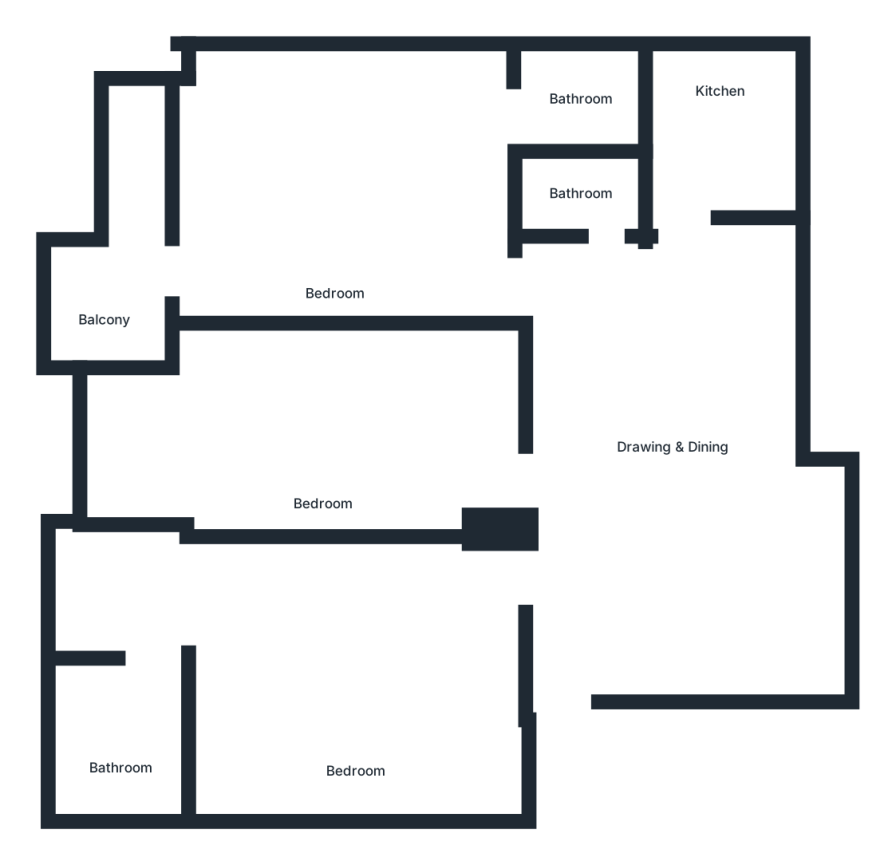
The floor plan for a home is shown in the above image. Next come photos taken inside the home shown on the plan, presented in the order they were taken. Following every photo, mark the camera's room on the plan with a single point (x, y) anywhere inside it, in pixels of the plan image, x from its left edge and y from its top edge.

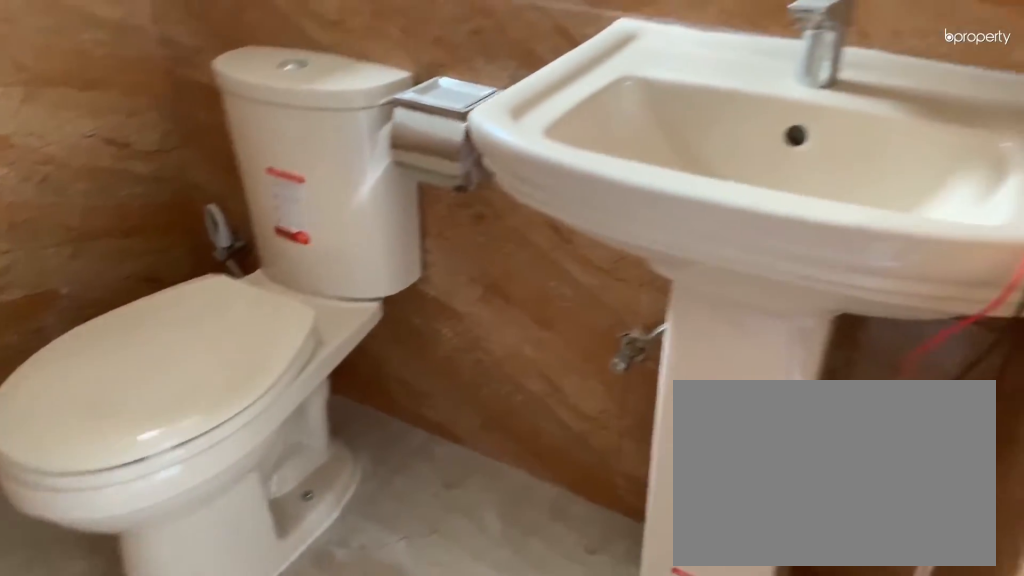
(117, 774)
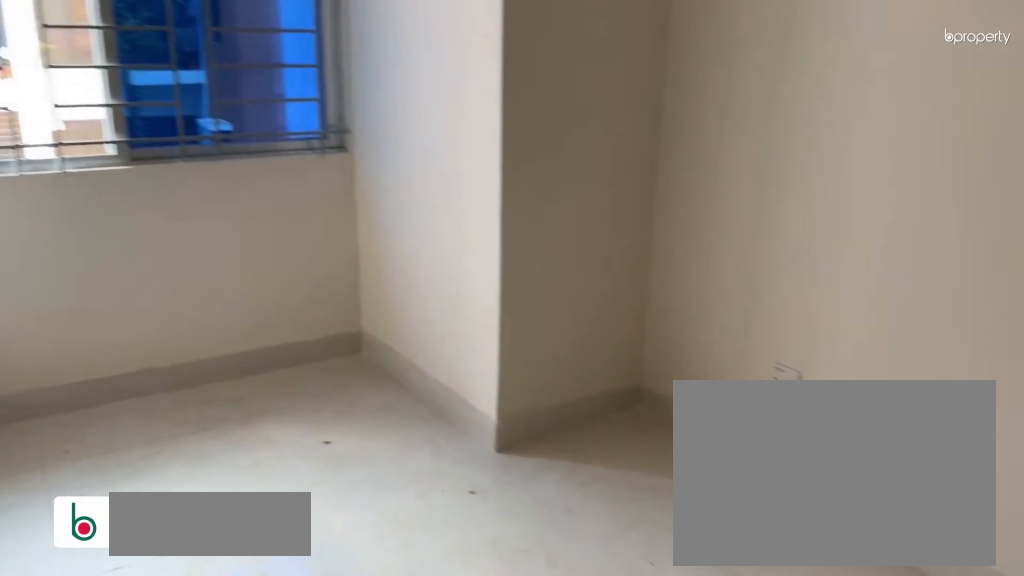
(338, 427)
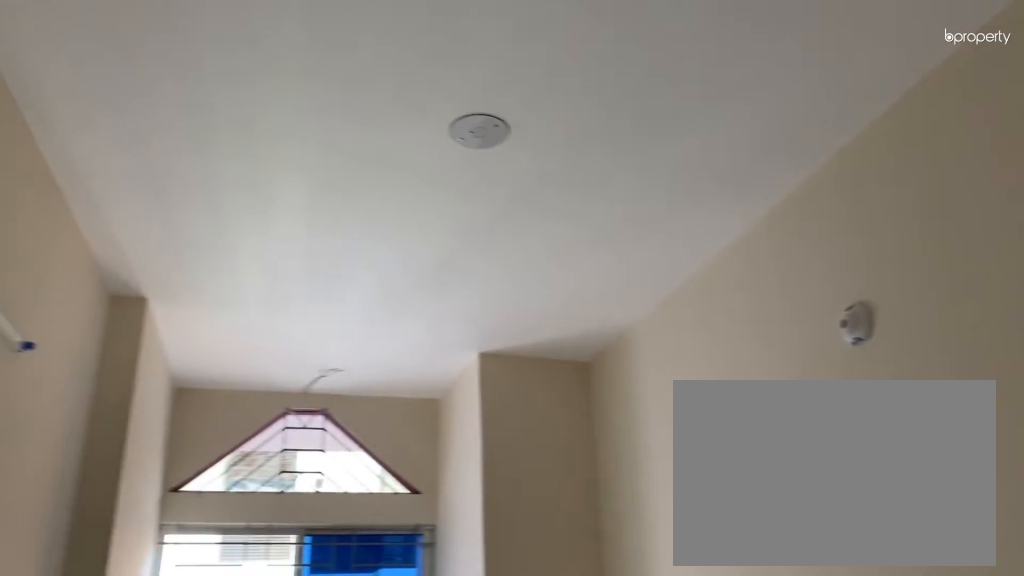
(338, 427)
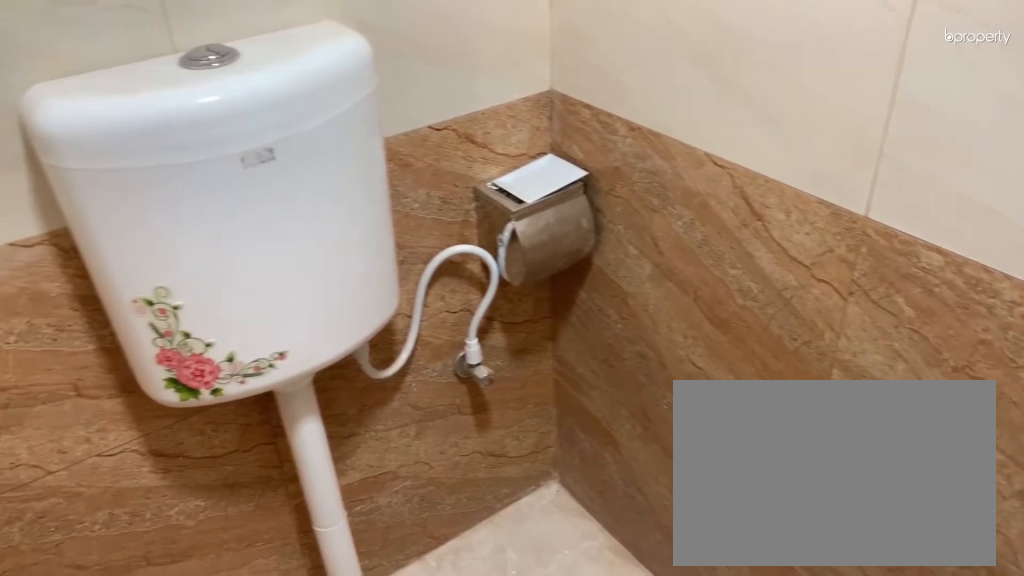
(579, 192)
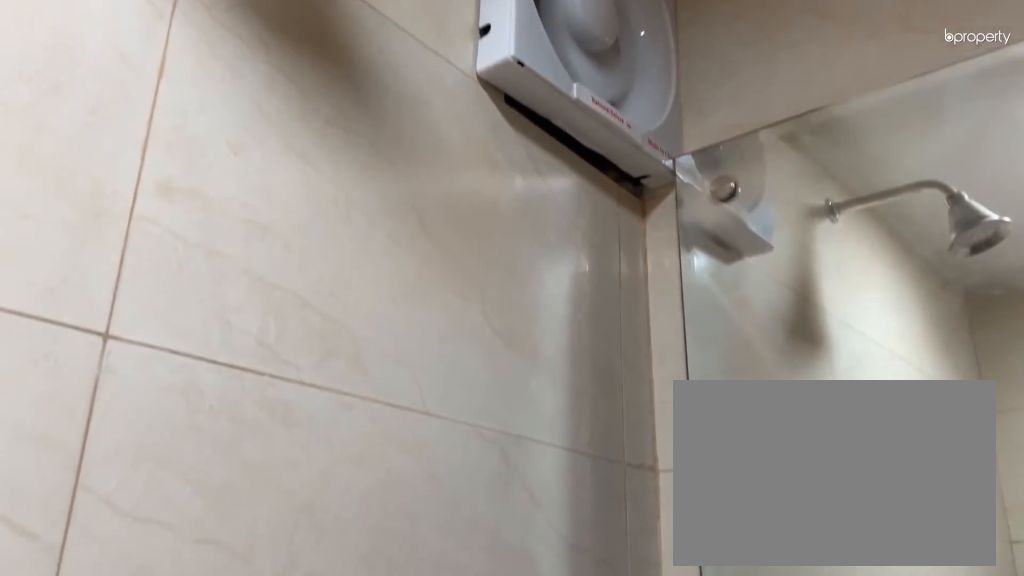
(579, 192)
